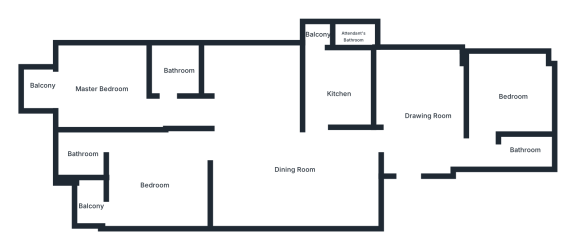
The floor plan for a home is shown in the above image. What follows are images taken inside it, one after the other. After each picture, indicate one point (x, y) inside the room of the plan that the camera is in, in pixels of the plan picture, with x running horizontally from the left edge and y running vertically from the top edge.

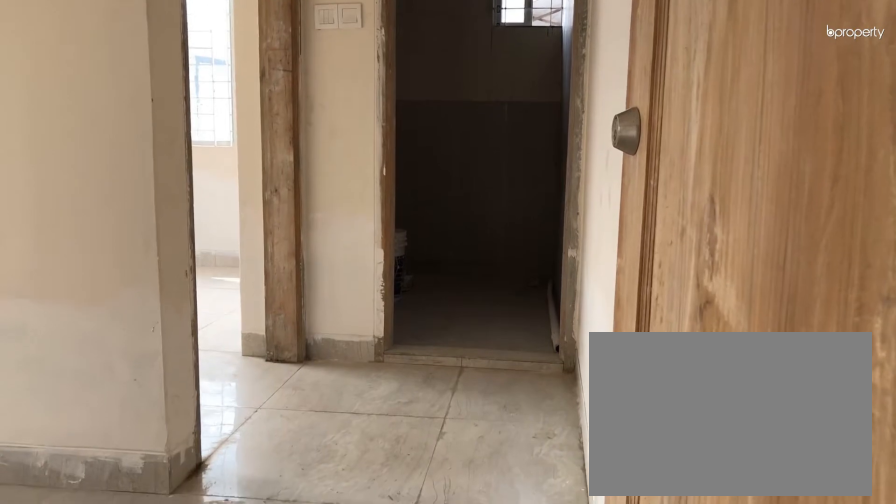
(429, 117)
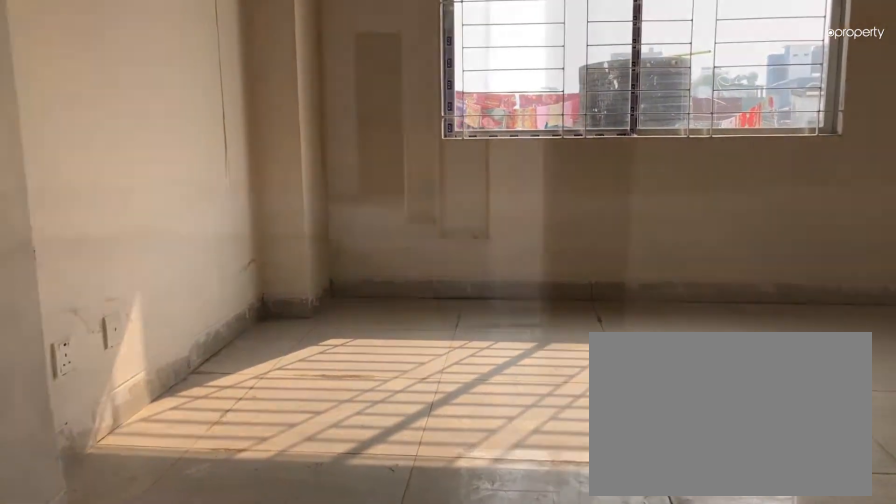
(429, 117)
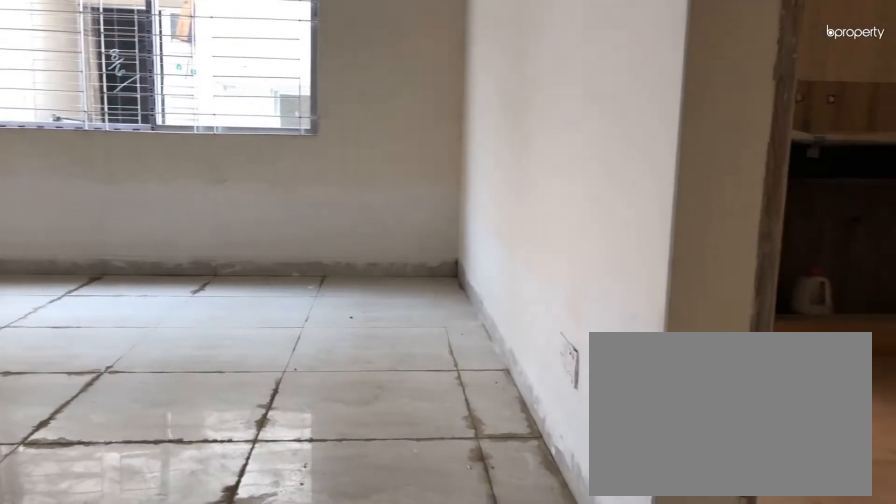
(297, 172)
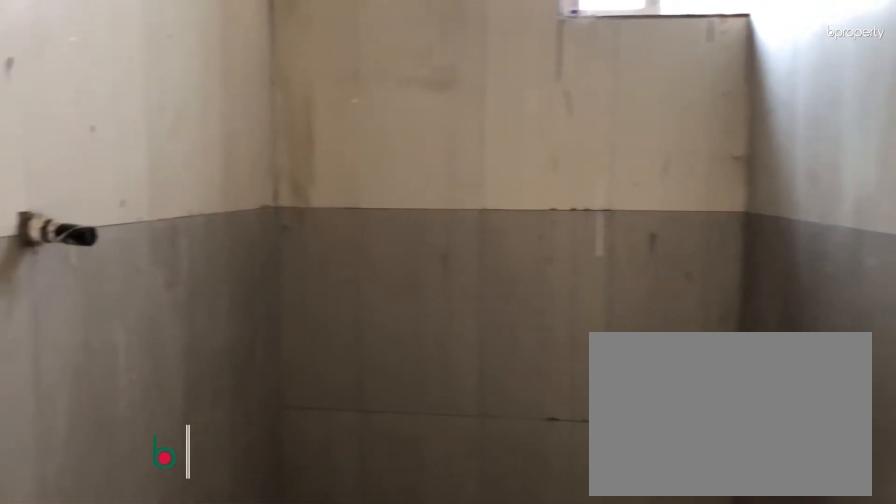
(526, 150)
